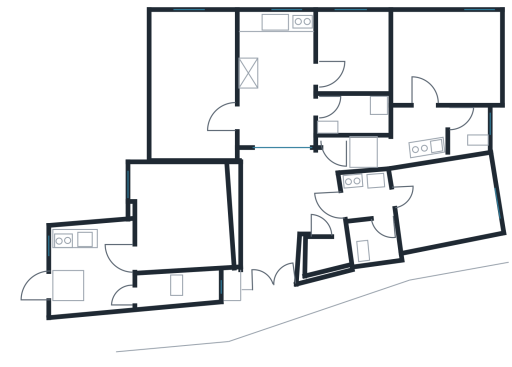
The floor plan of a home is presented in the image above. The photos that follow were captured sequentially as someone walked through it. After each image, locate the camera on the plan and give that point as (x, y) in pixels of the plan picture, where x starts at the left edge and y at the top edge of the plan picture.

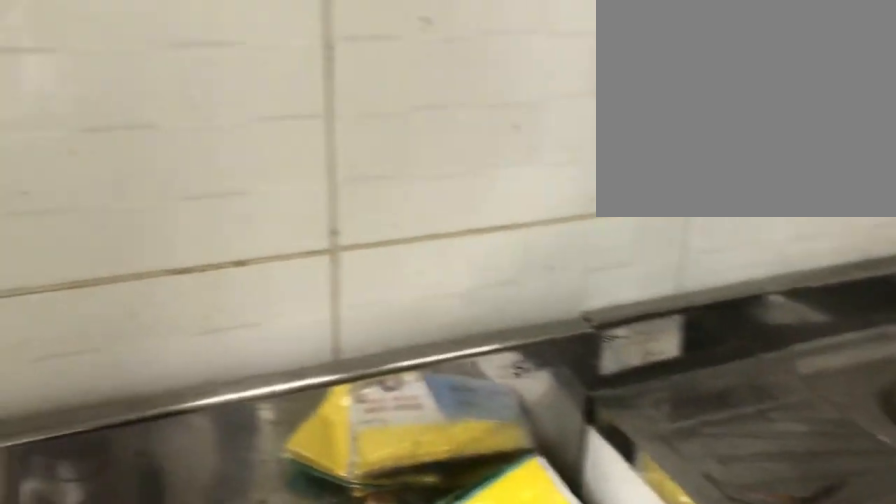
(362, 201)
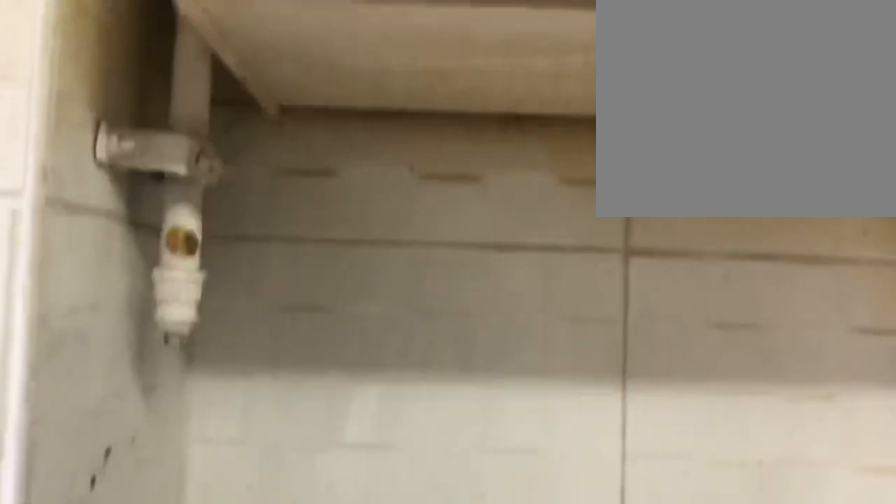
(363, 201)
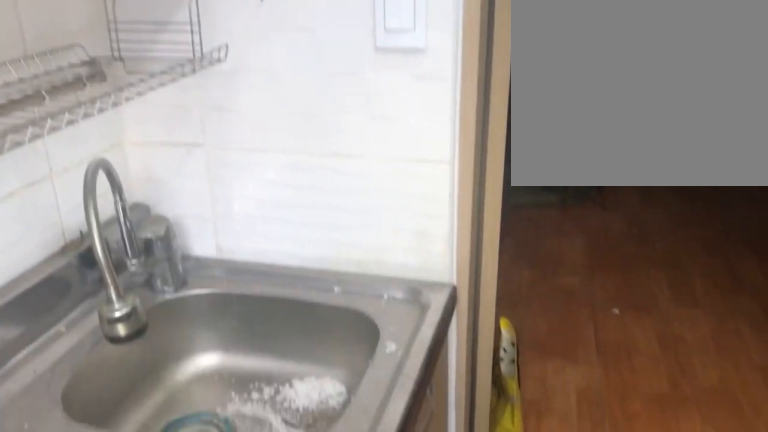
(370, 202)
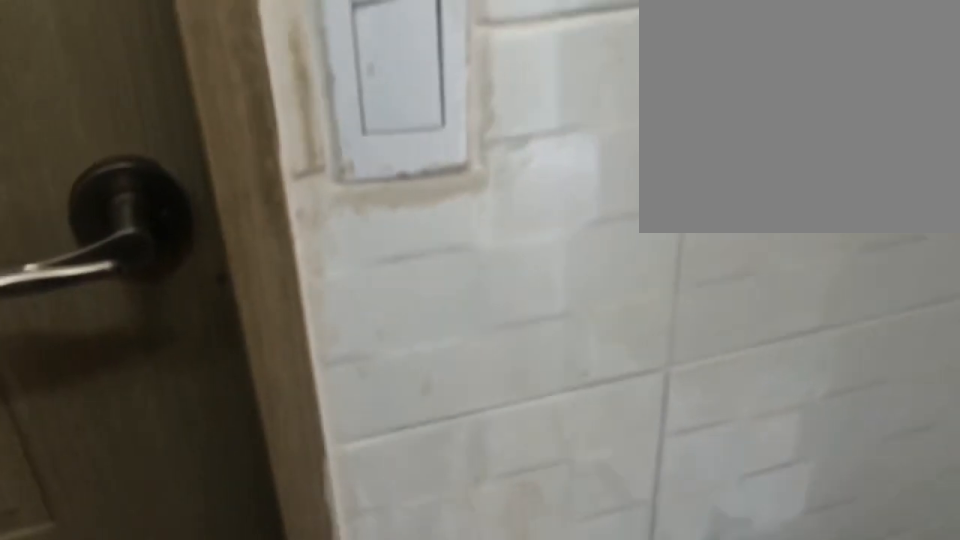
(374, 203)
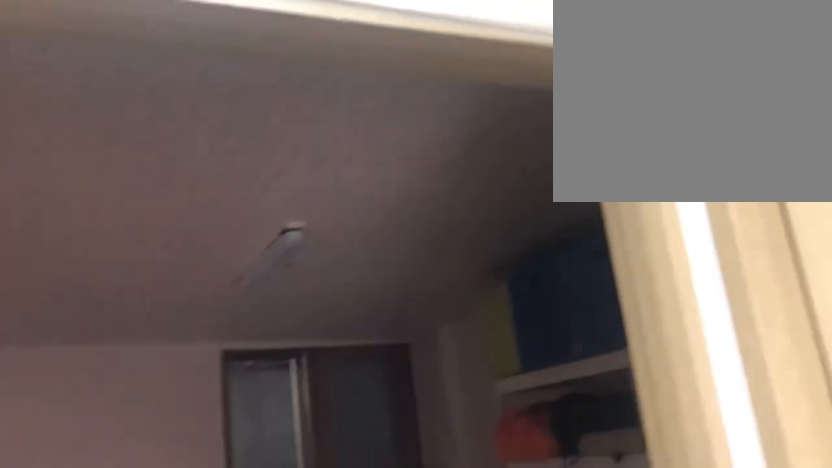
(373, 199)
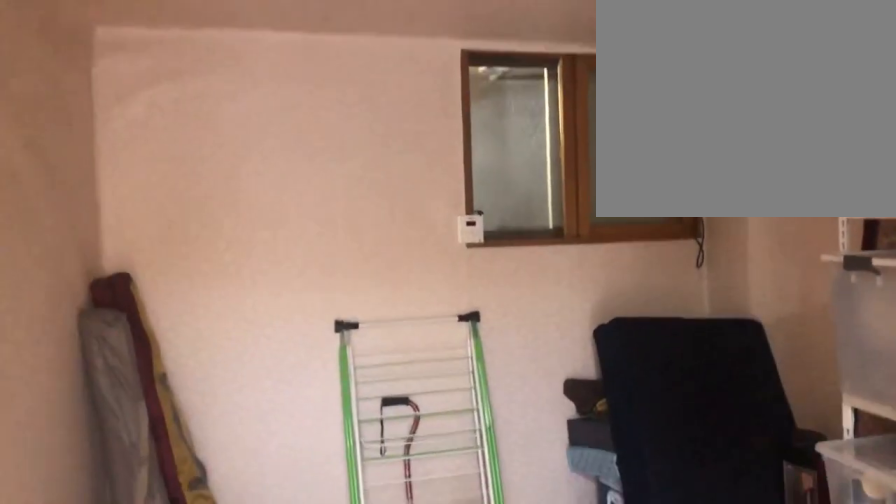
(383, 199)
